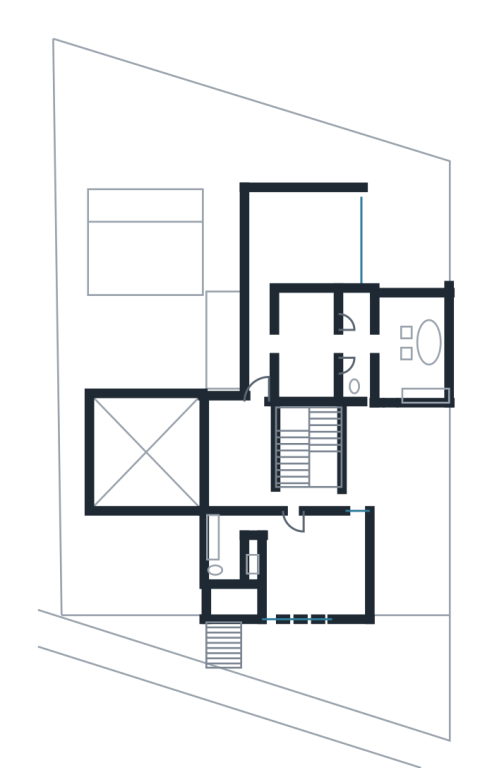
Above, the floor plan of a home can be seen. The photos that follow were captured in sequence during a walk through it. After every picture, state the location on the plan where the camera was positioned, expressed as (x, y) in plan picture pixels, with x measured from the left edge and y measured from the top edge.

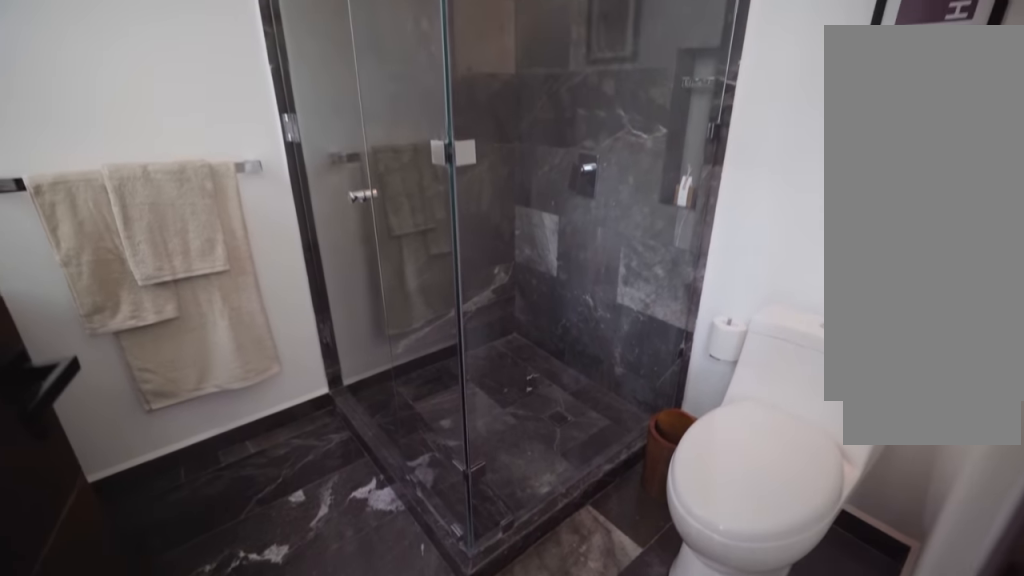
(231, 584)
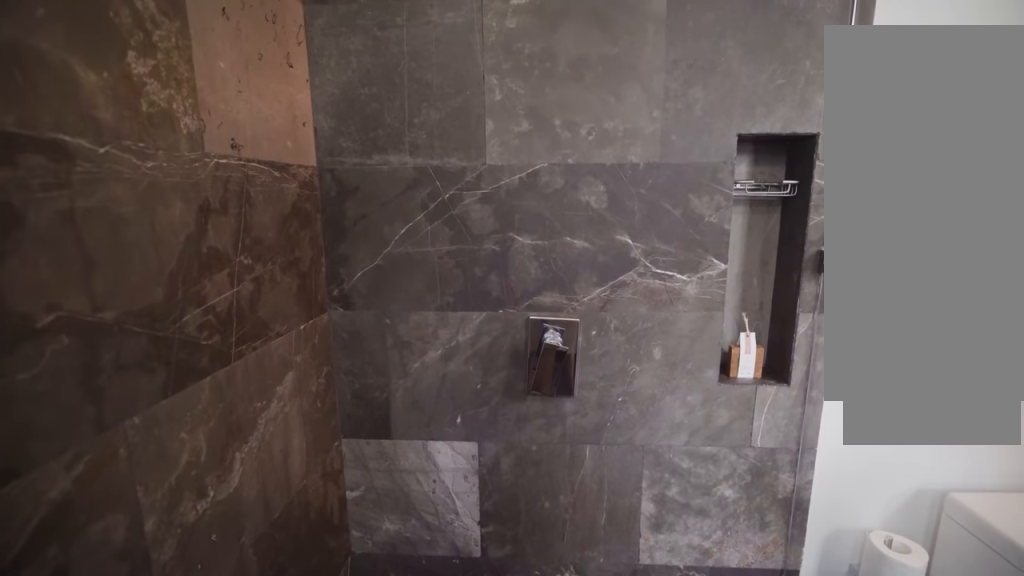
(230, 562)
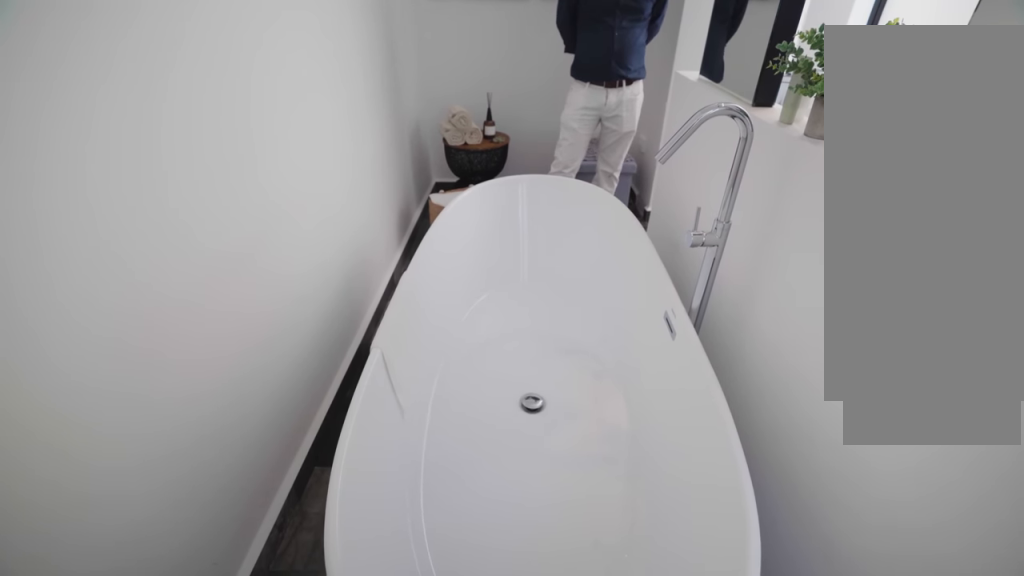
(423, 314)
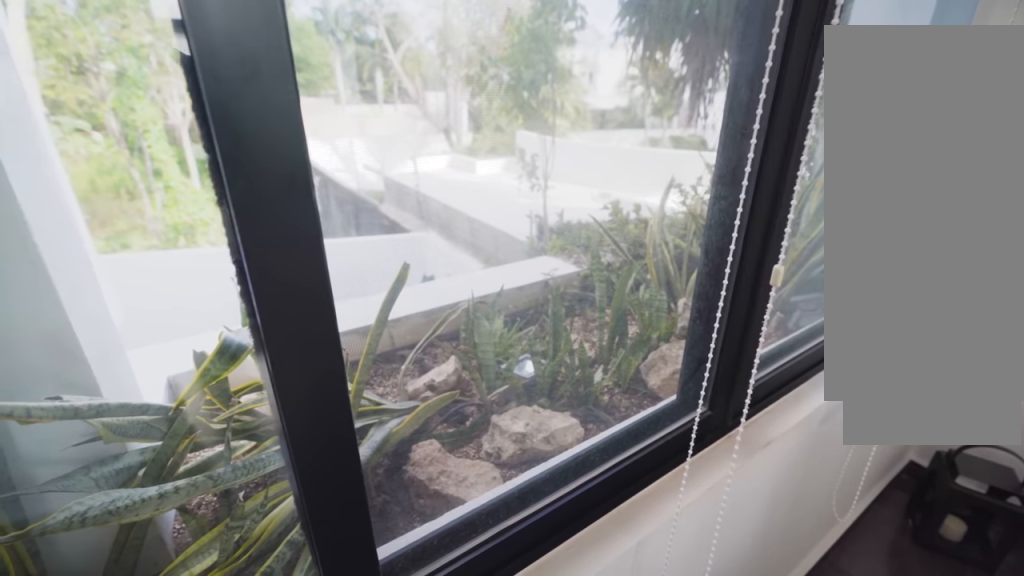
(389, 313)
